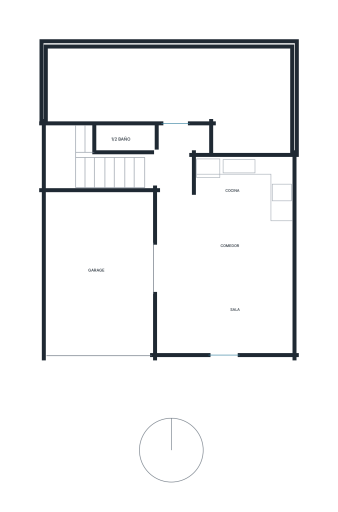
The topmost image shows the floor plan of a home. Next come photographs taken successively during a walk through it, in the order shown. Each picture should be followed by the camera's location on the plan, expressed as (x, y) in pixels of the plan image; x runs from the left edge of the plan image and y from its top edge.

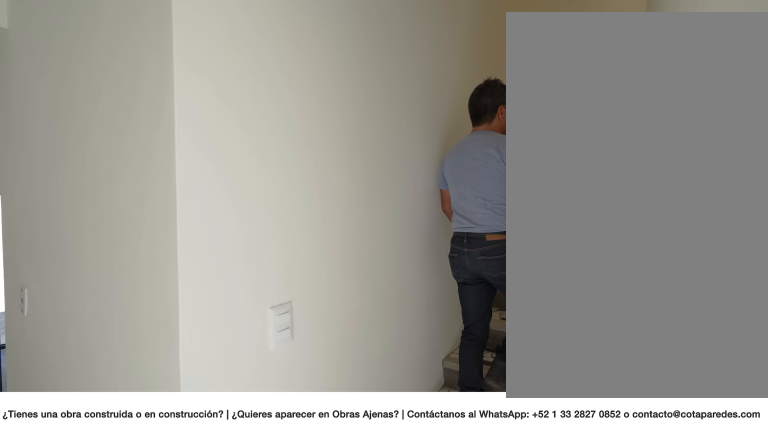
(169, 139)
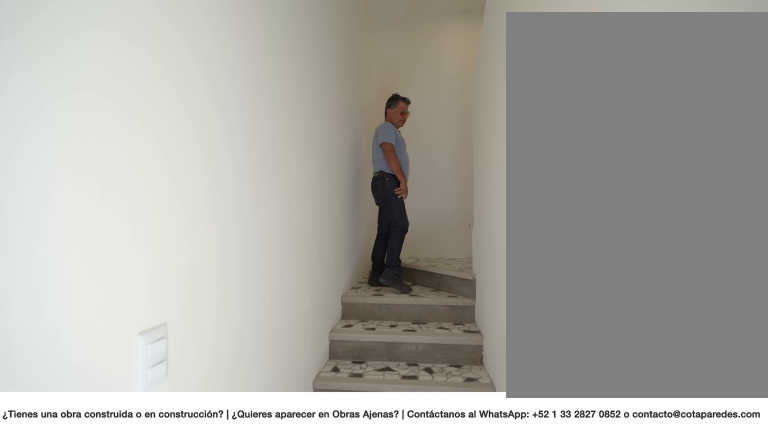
(140, 169)
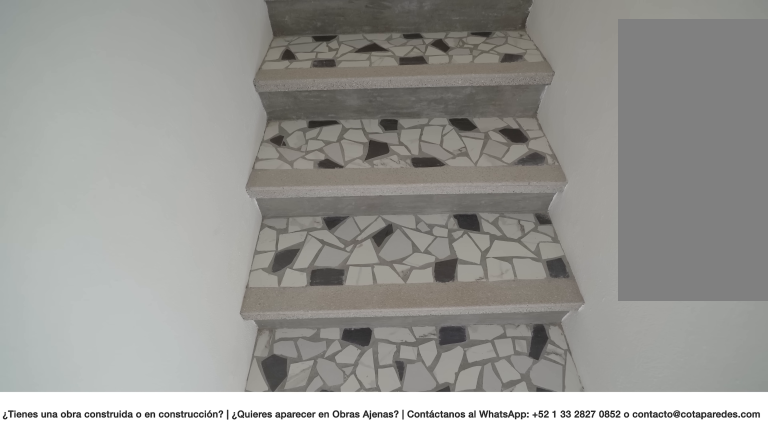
(151, 168)
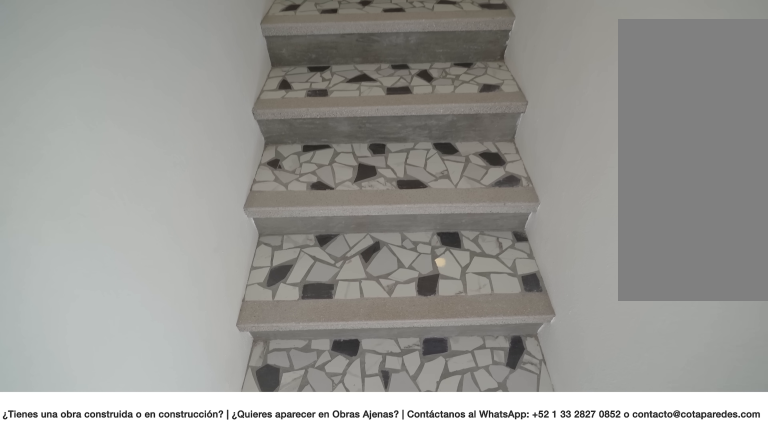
(151, 168)
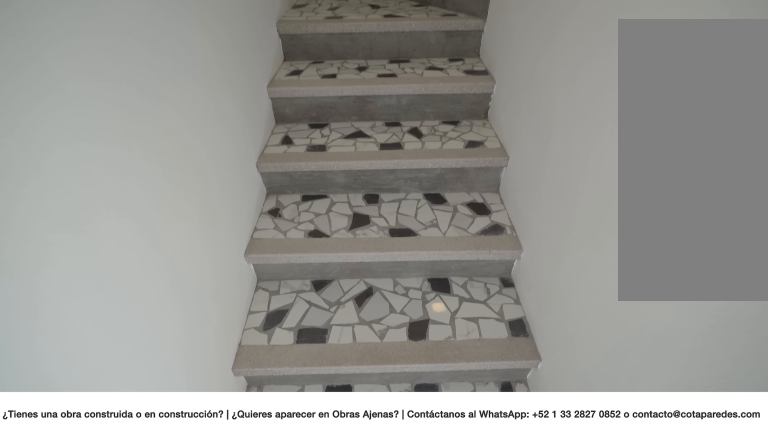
(151, 168)
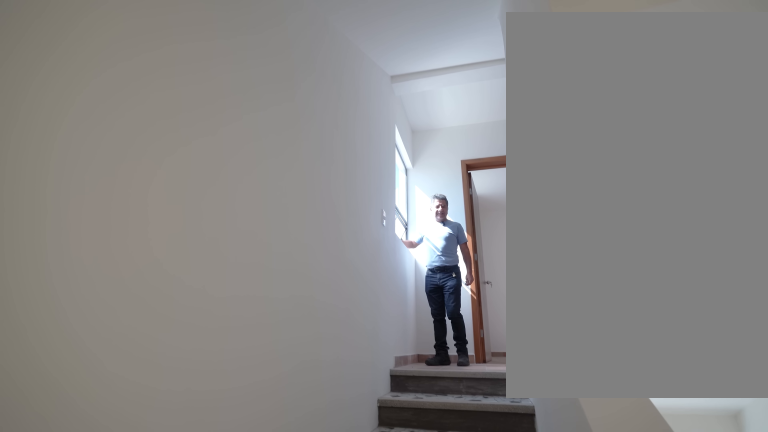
(66, 171)
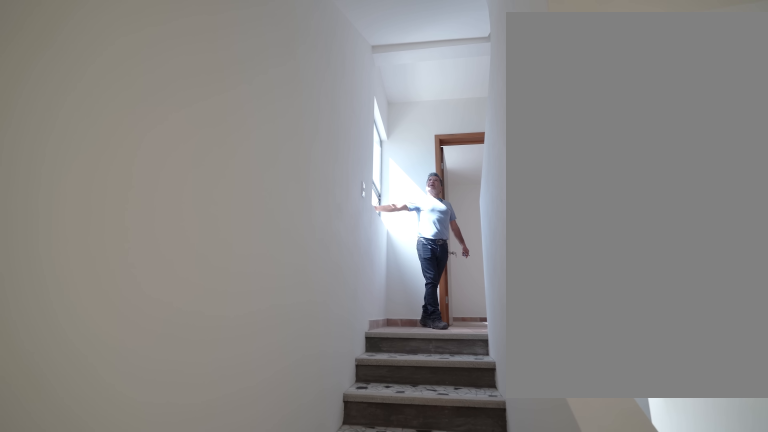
(60, 171)
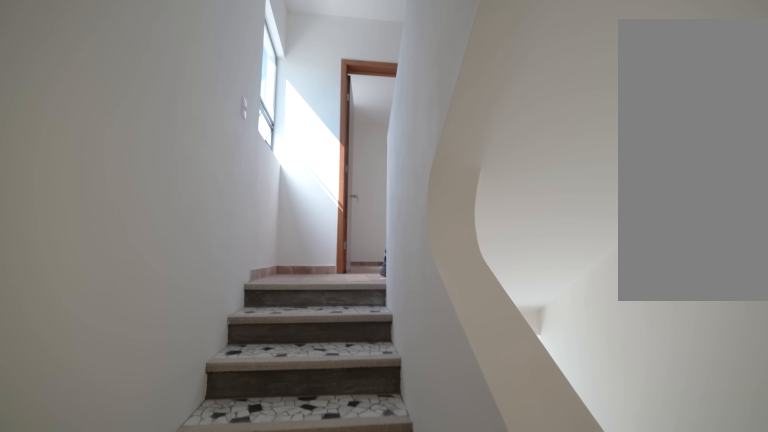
(59, 170)
